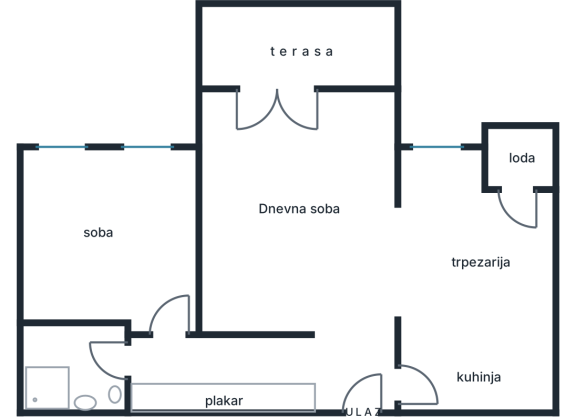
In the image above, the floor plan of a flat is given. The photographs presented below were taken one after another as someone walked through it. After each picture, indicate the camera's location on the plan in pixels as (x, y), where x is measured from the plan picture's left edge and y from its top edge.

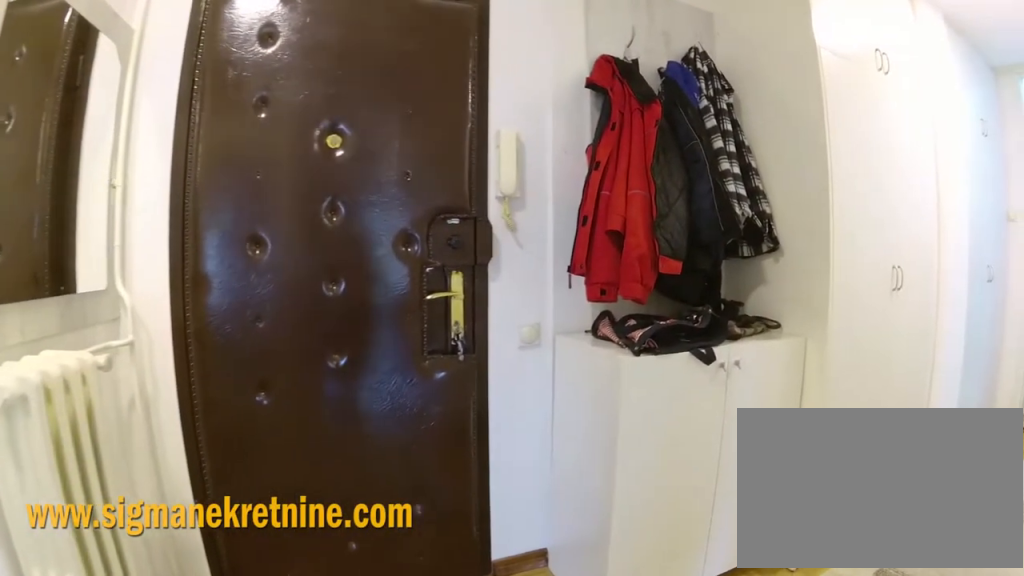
(350, 340)
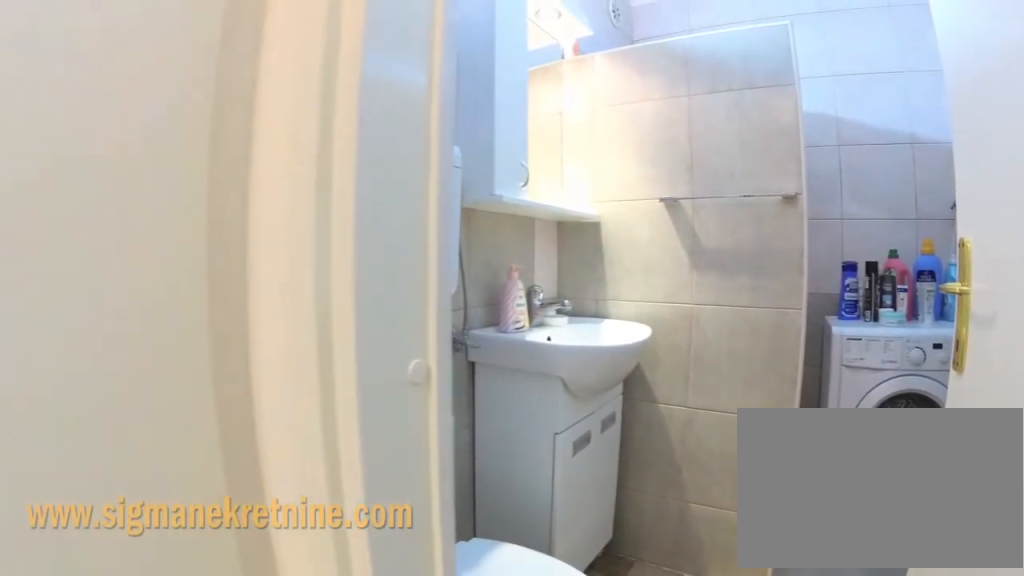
(154, 347)
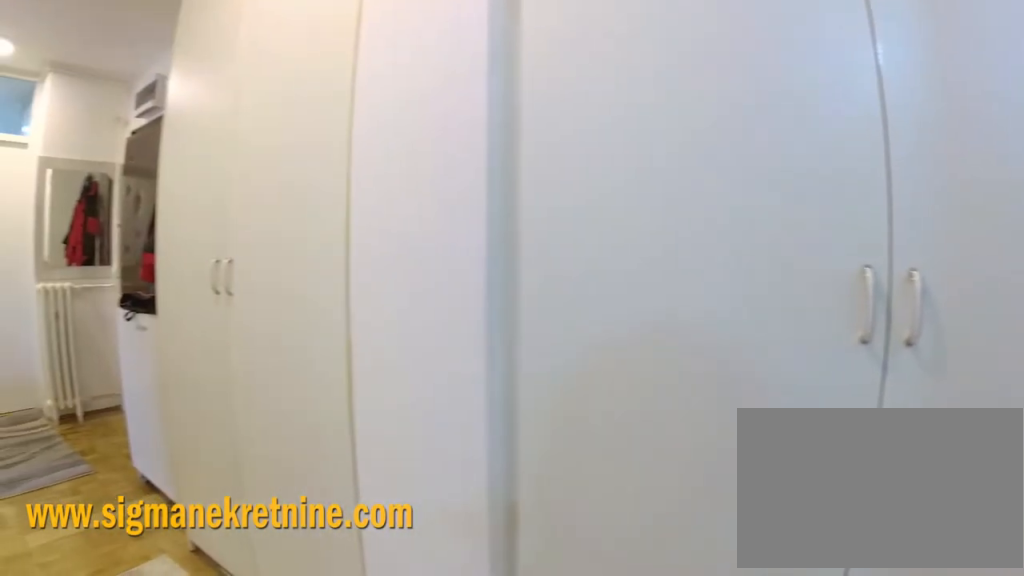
(140, 345)
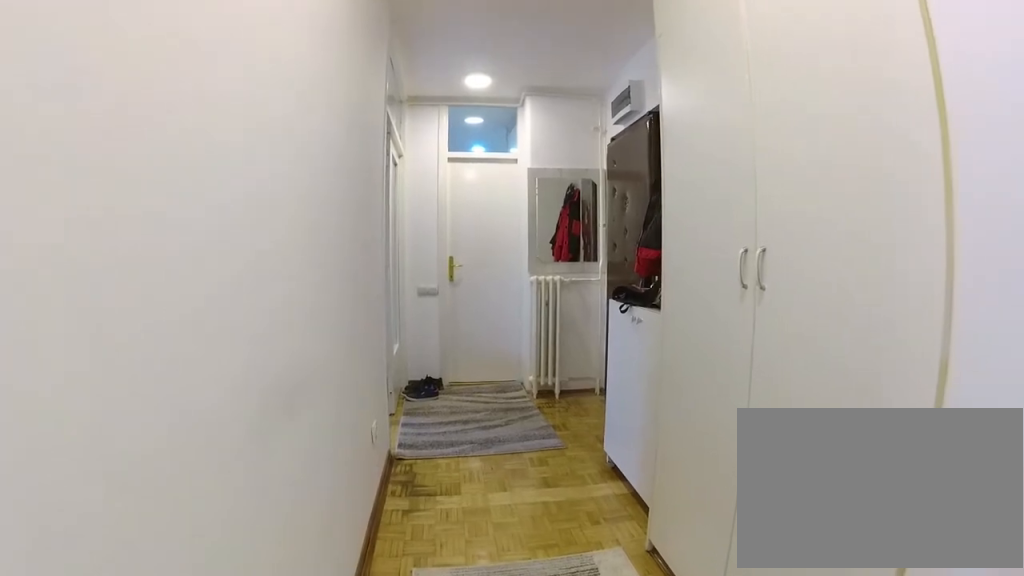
(139, 357)
